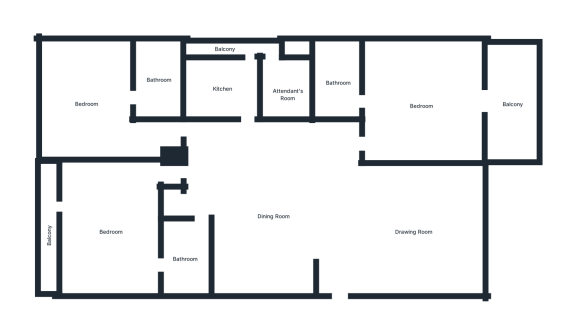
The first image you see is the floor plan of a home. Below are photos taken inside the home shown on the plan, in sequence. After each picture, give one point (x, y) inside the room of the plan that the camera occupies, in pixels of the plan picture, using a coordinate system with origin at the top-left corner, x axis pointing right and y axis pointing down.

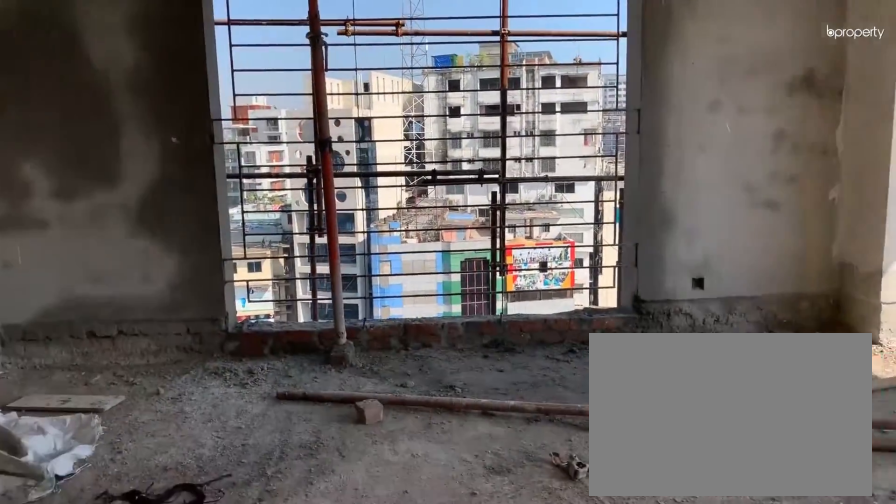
(419, 103)
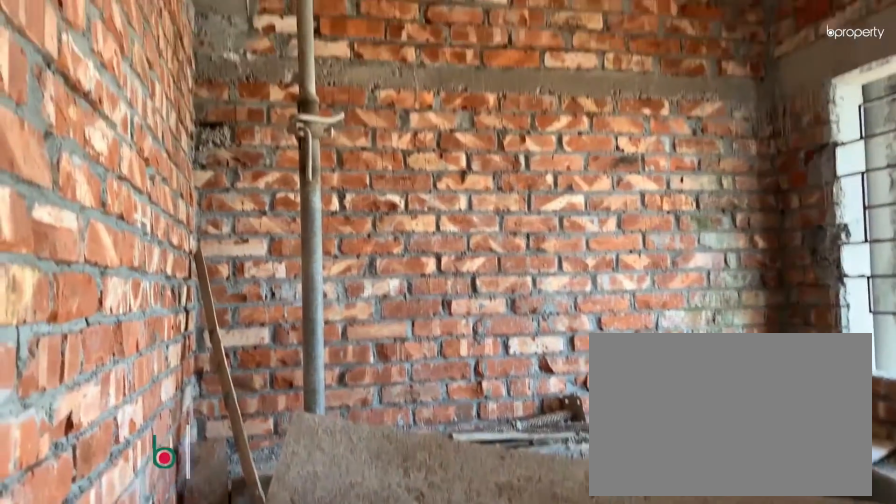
(227, 88)
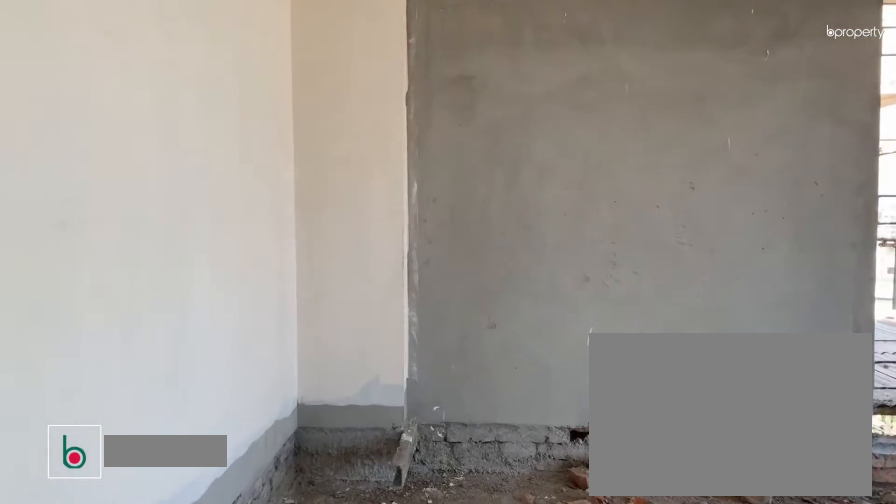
(85, 105)
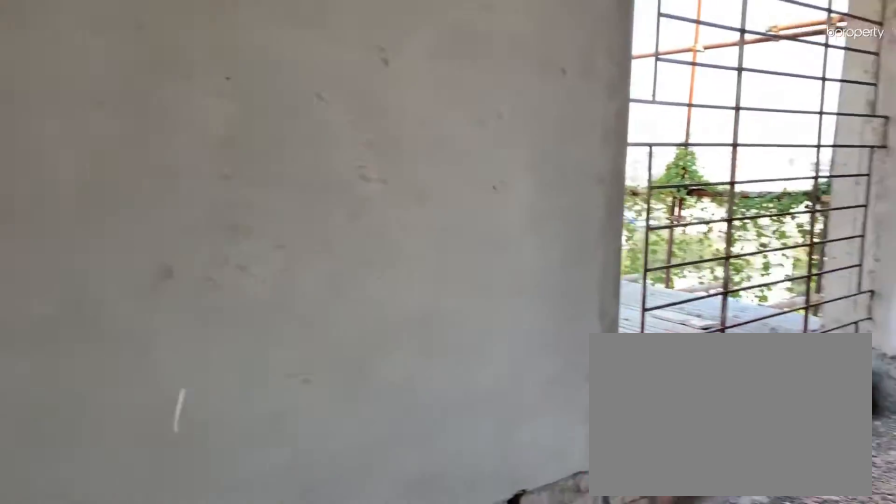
(85, 105)
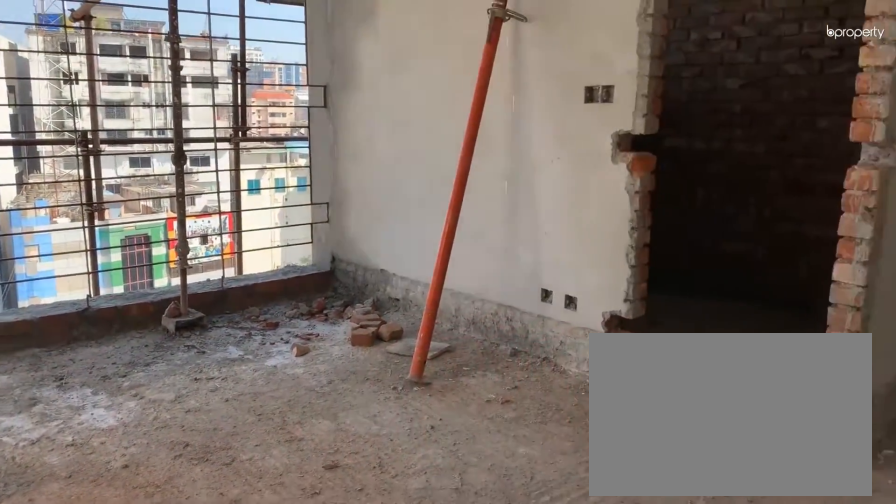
(86, 105)
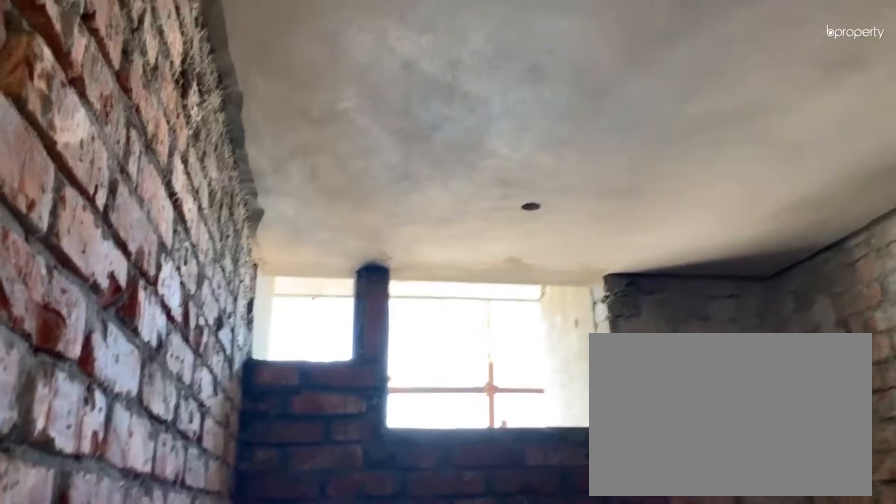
(158, 84)
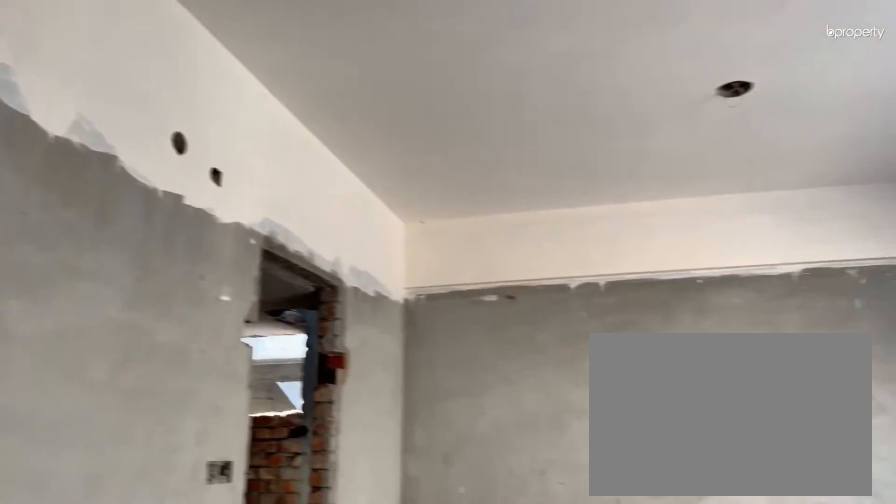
(111, 235)
